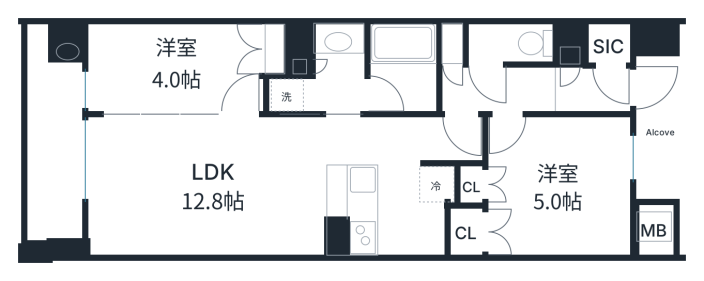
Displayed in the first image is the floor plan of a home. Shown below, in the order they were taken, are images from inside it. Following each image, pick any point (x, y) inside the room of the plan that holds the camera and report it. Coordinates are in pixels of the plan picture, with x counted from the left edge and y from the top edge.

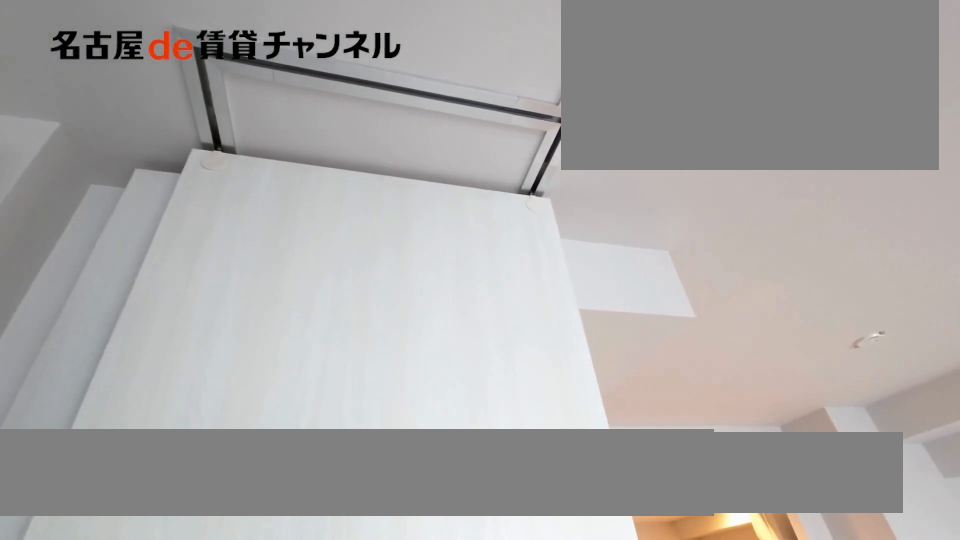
(172, 70)
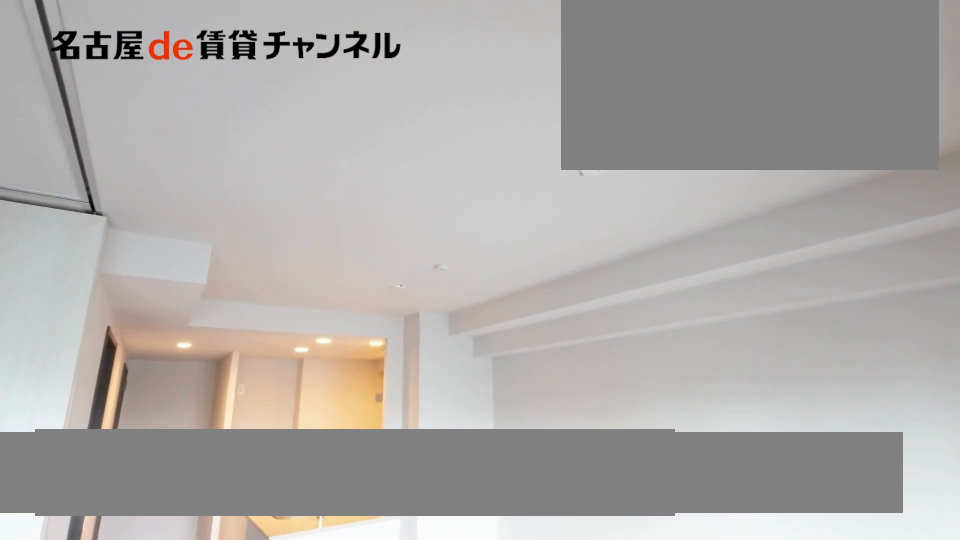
(203, 184)
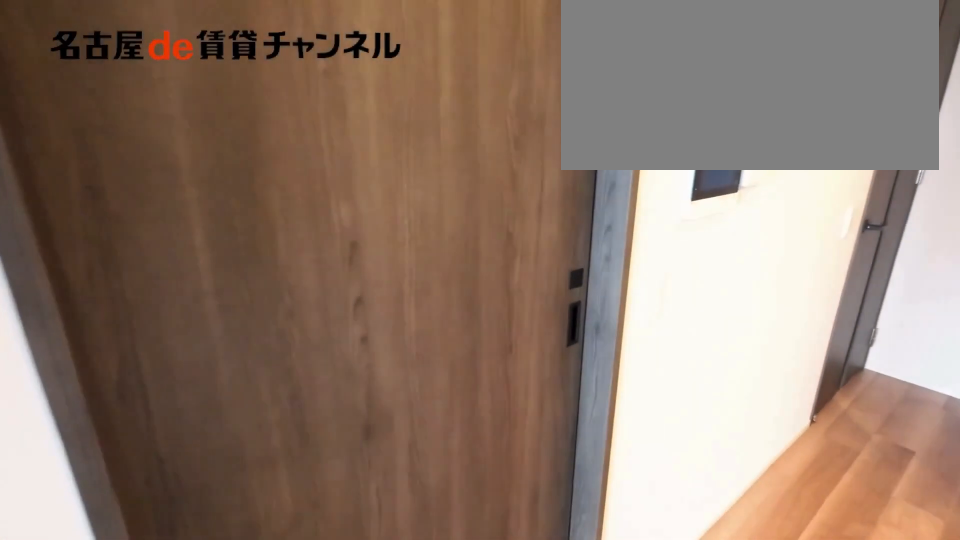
(203, 184)
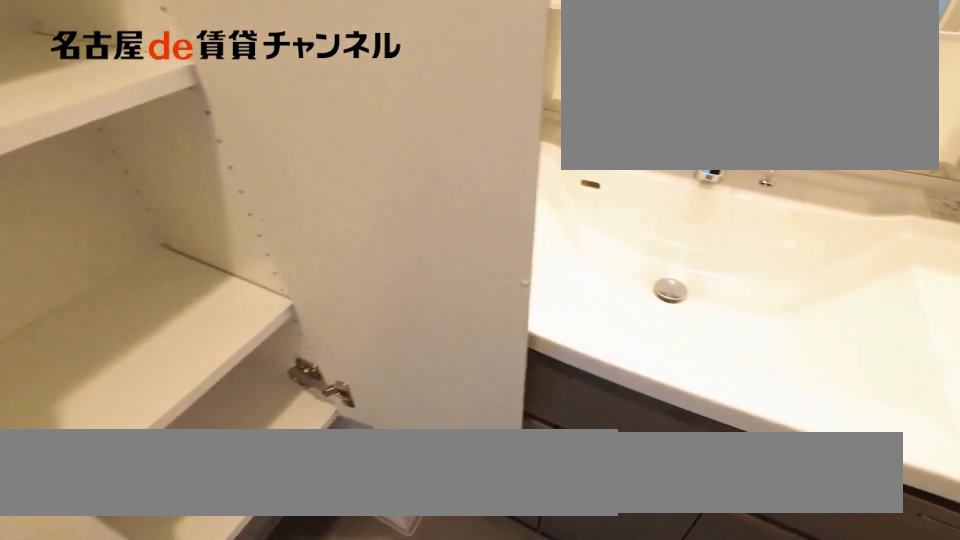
(319, 74)
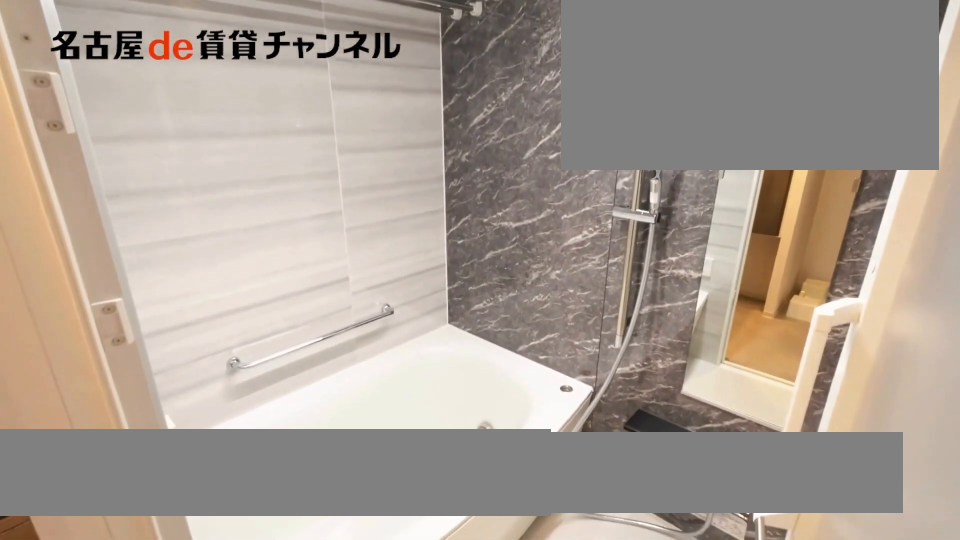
(401, 70)
